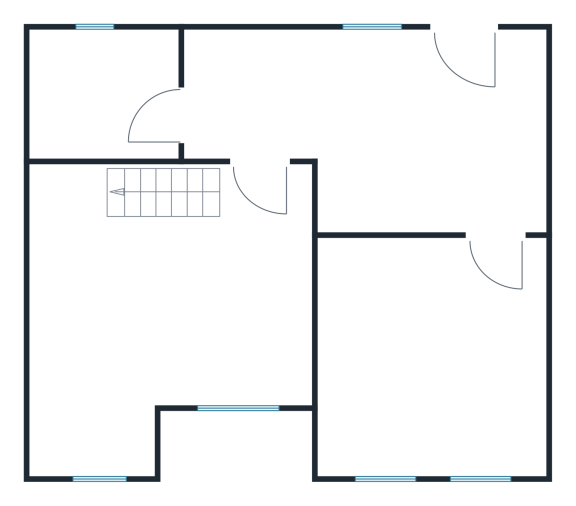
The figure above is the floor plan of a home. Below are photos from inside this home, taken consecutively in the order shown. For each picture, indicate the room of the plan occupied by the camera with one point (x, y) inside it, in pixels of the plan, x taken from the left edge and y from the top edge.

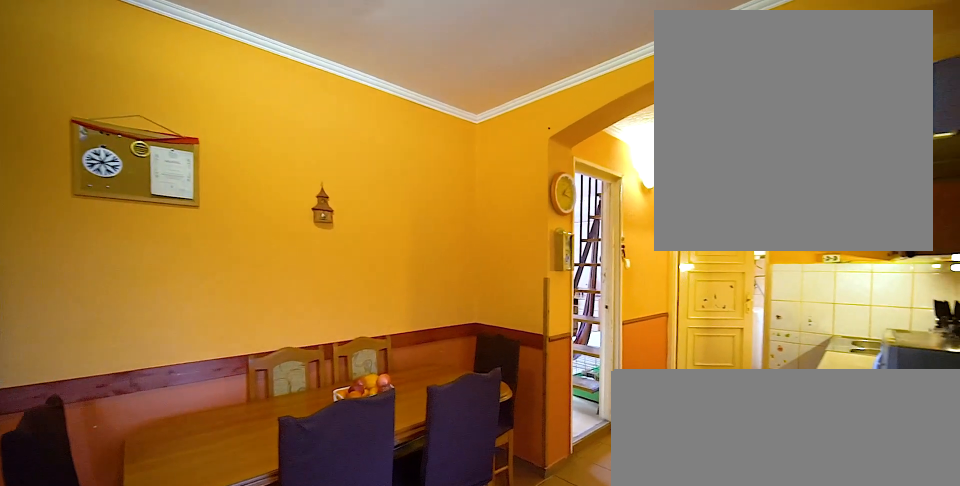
(392, 130)
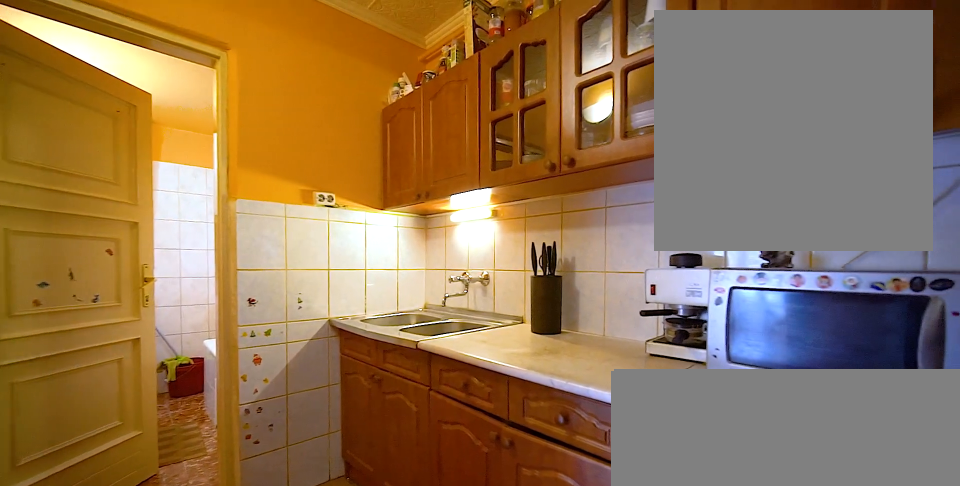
(392, 130)
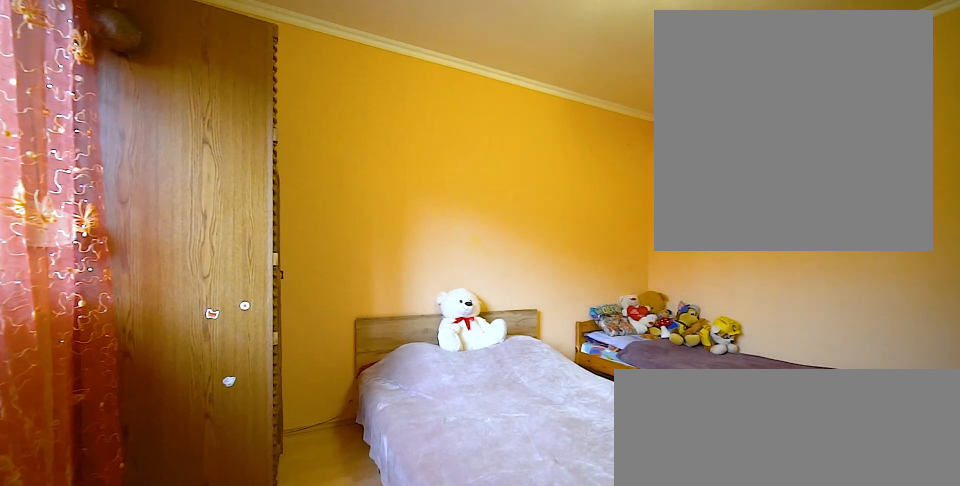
(438, 358)
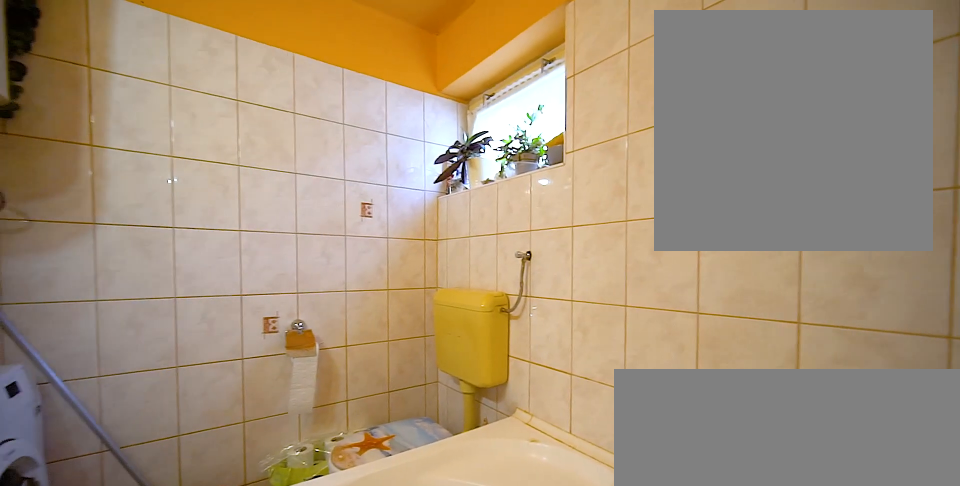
(104, 98)
